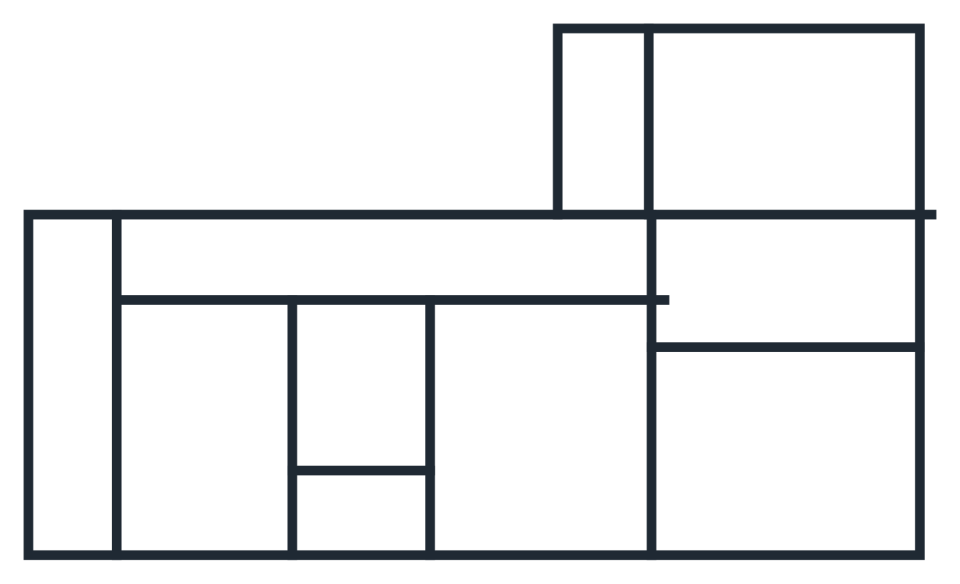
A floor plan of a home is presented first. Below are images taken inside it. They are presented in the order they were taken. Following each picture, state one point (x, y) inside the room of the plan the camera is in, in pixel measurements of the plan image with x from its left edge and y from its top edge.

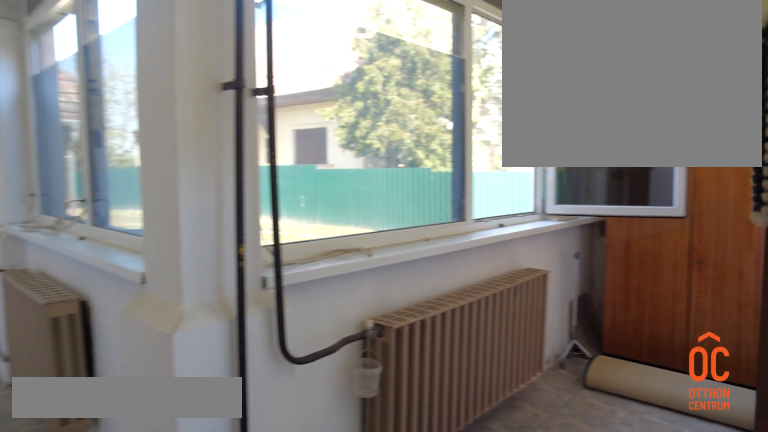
(418, 256)
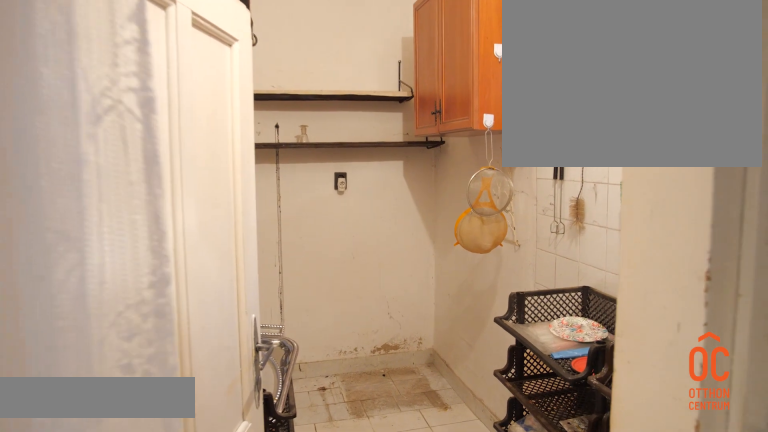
(358, 512)
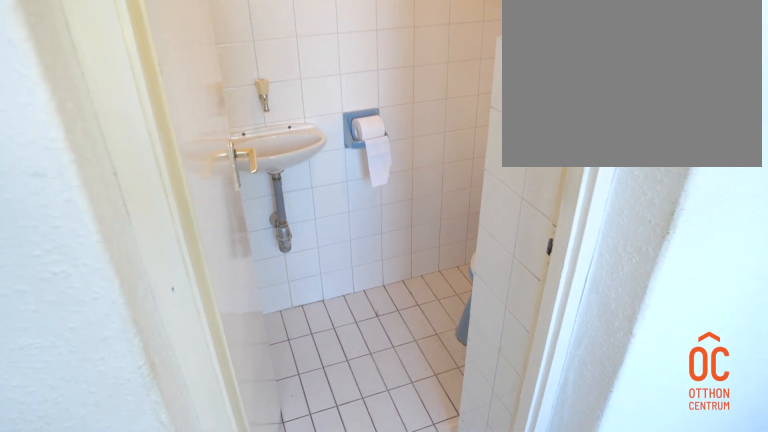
(358, 349)
